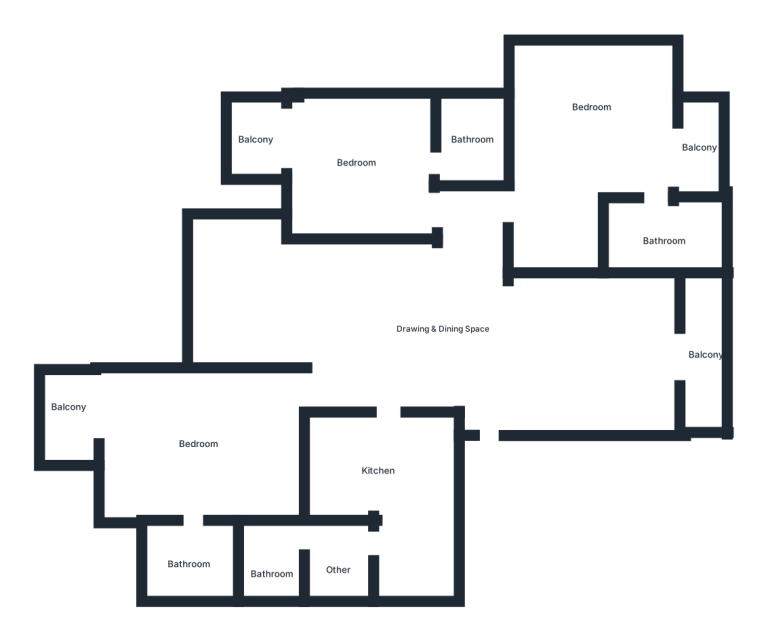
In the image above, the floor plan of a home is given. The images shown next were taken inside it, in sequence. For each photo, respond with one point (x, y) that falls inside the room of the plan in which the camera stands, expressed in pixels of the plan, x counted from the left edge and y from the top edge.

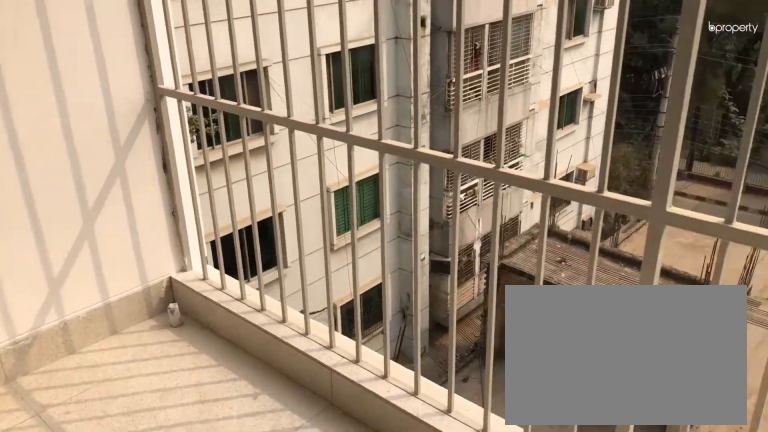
(701, 359)
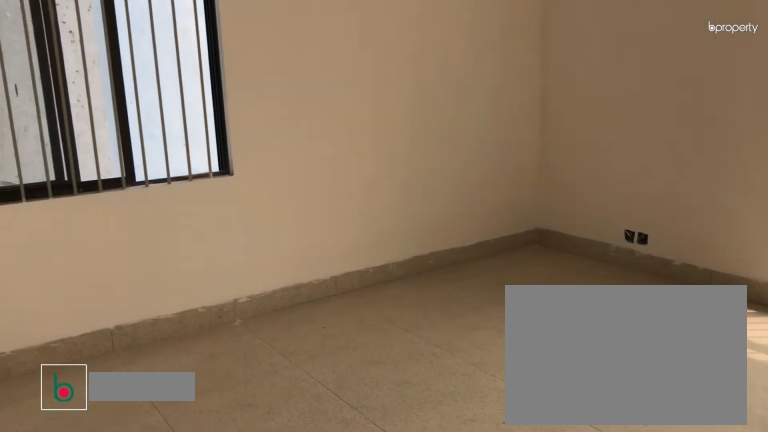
(580, 108)
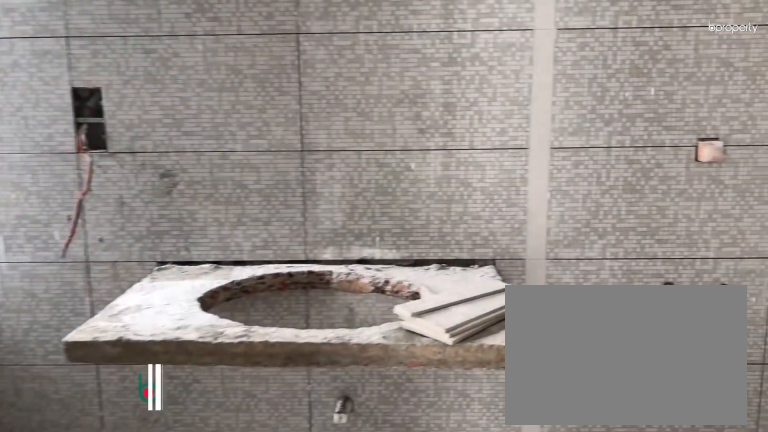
(657, 235)
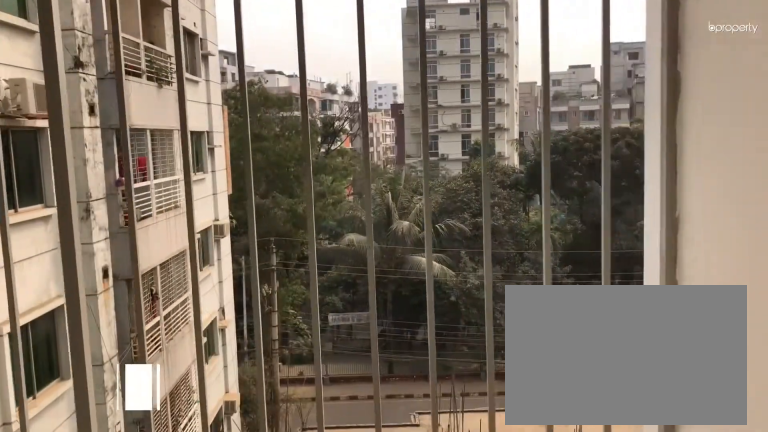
(703, 153)
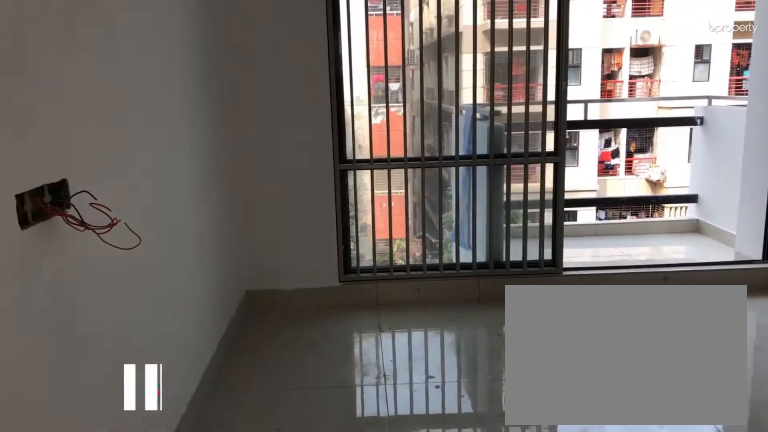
(354, 175)
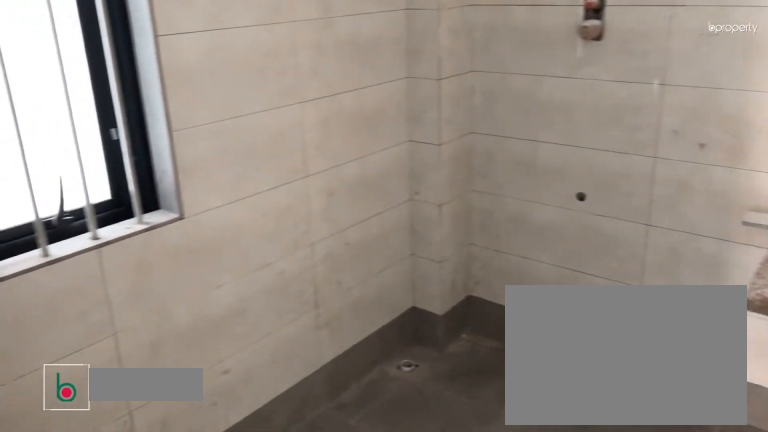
(478, 140)
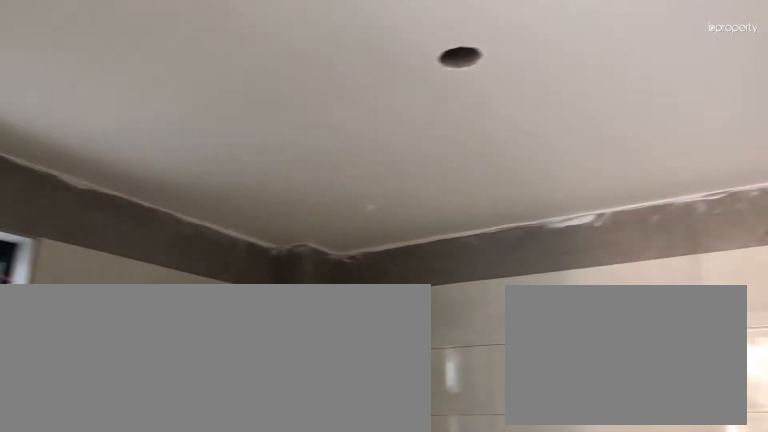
(478, 140)
